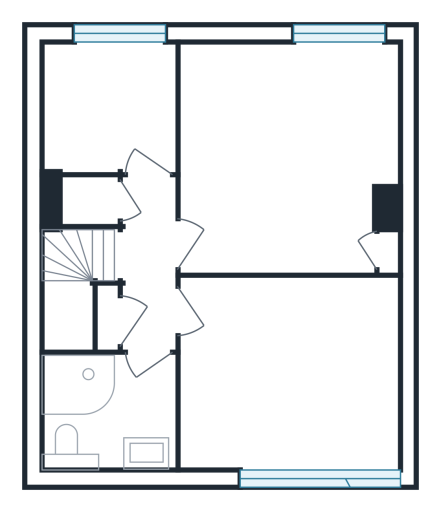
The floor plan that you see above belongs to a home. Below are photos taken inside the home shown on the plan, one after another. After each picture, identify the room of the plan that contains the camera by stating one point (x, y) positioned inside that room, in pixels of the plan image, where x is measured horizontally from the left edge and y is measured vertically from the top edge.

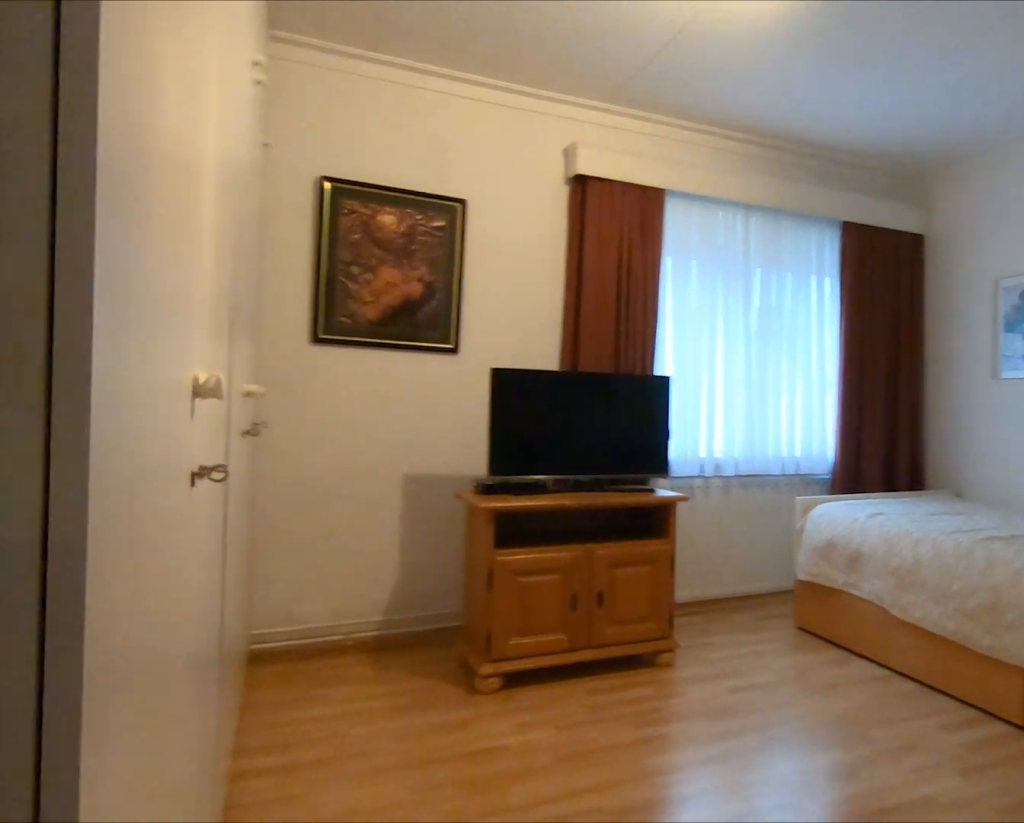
(284, 154)
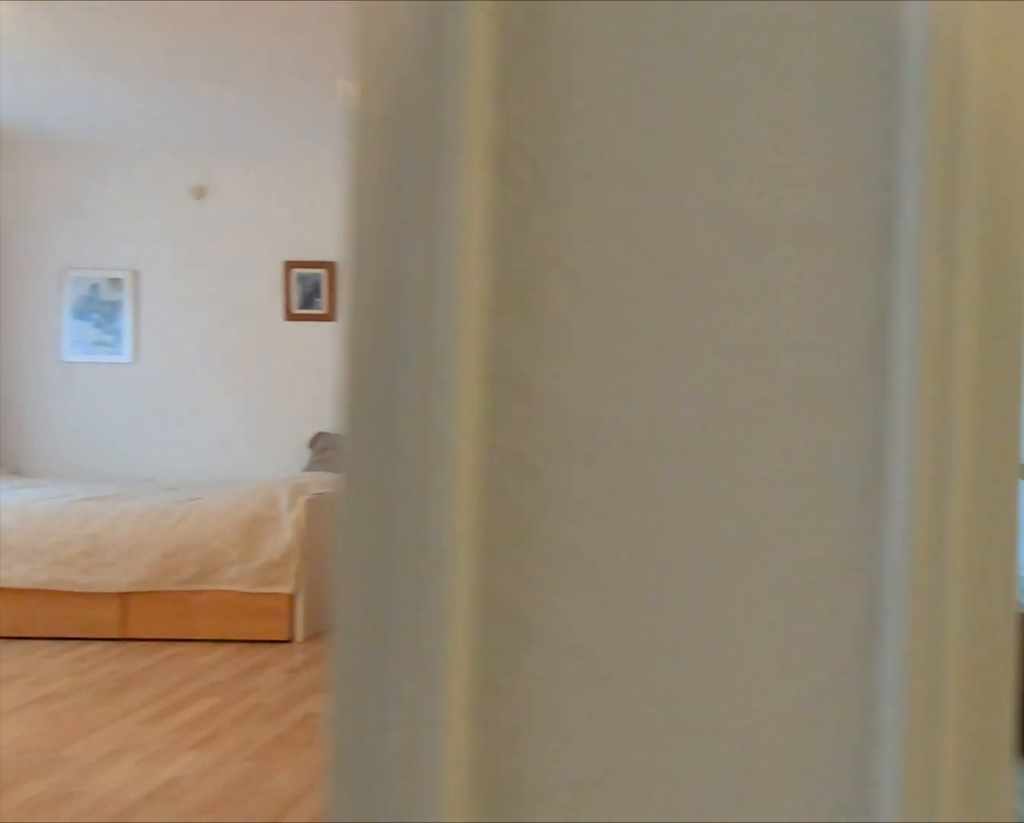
(147, 262)
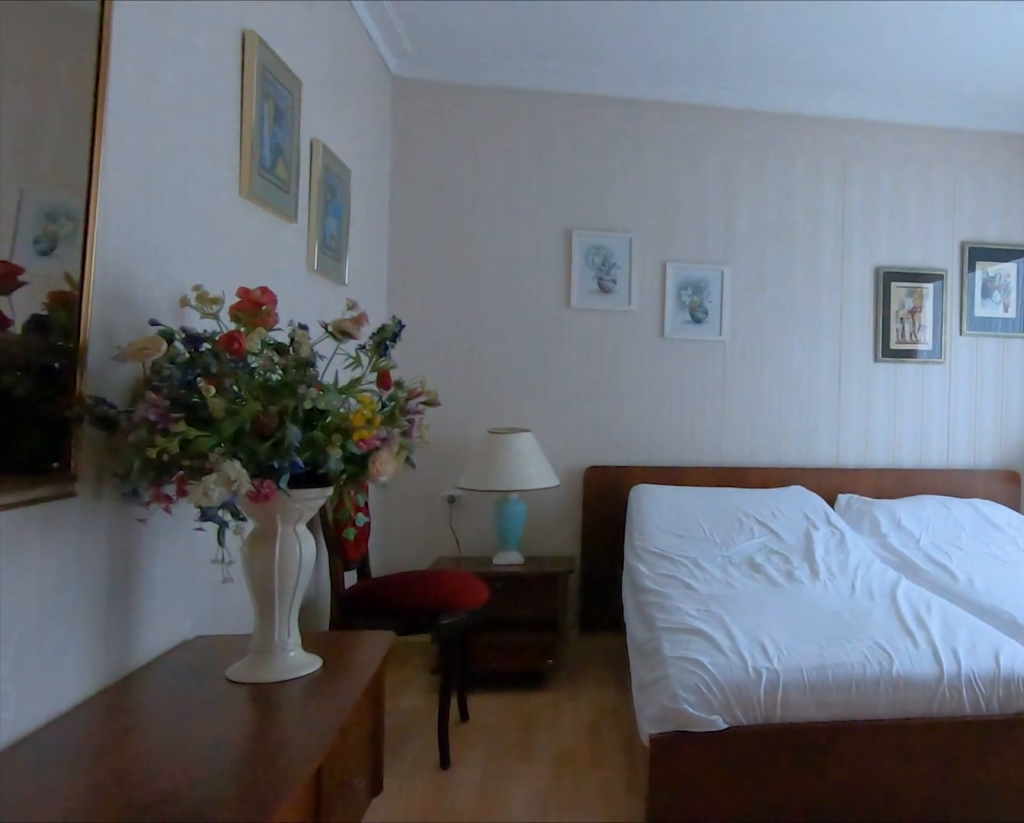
(288, 283)
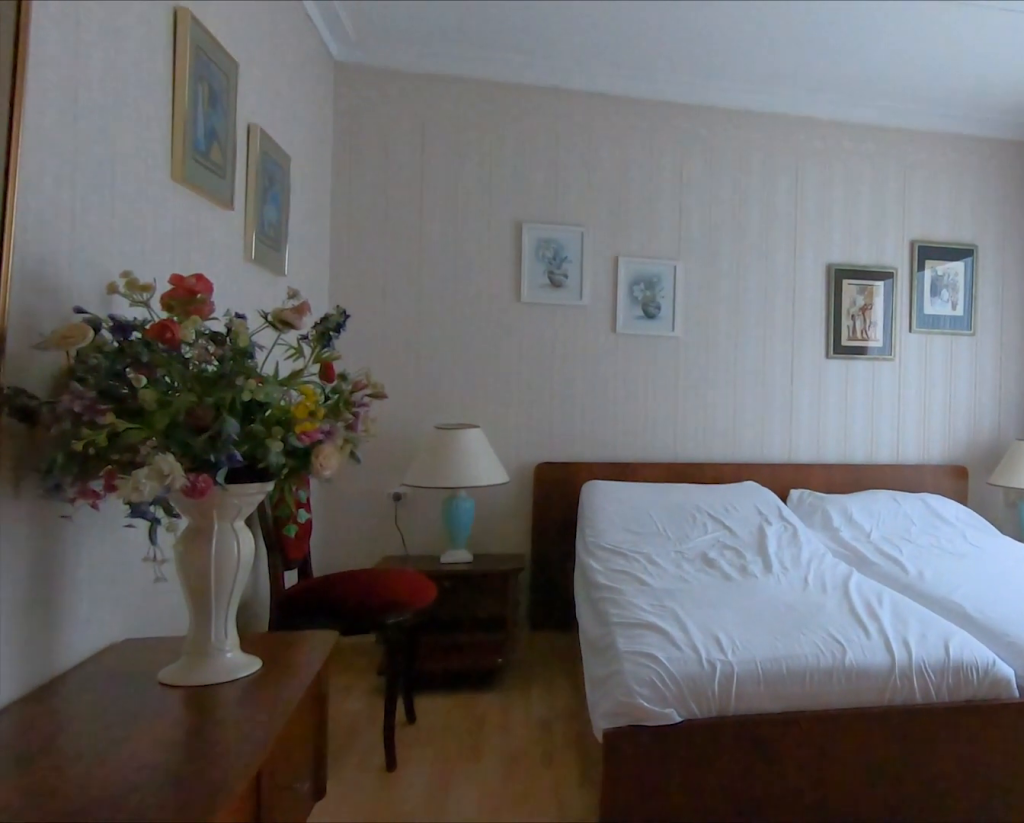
(288, 283)
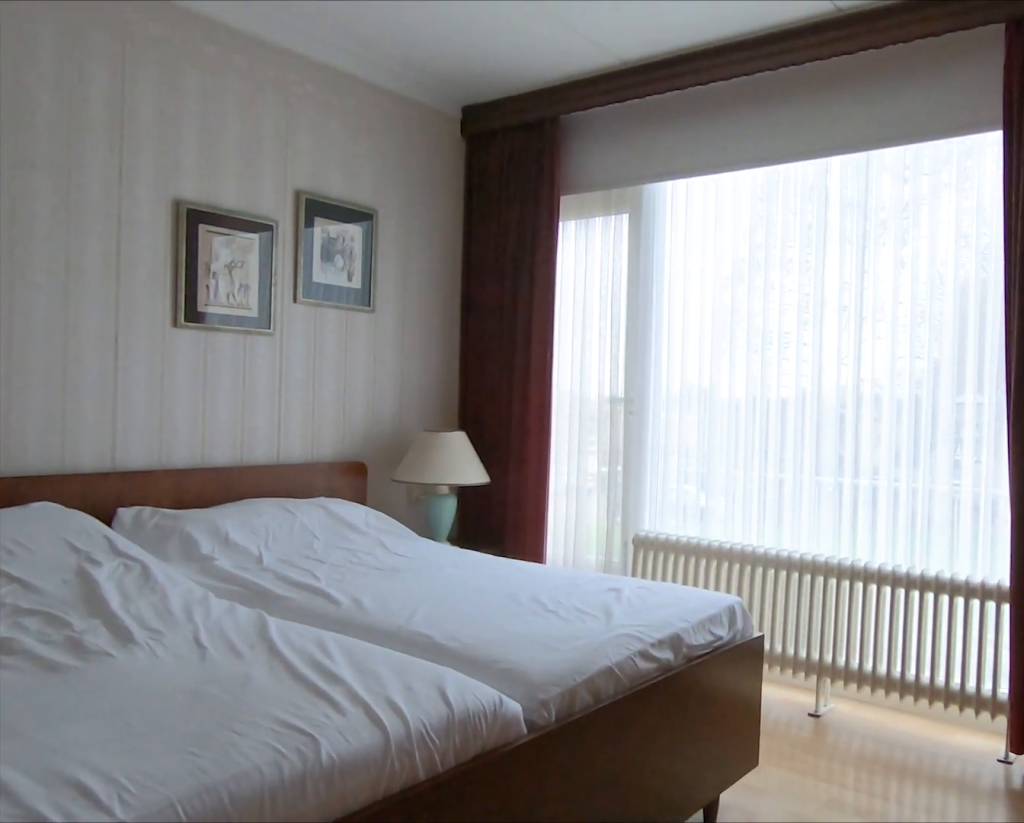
(324, 428)
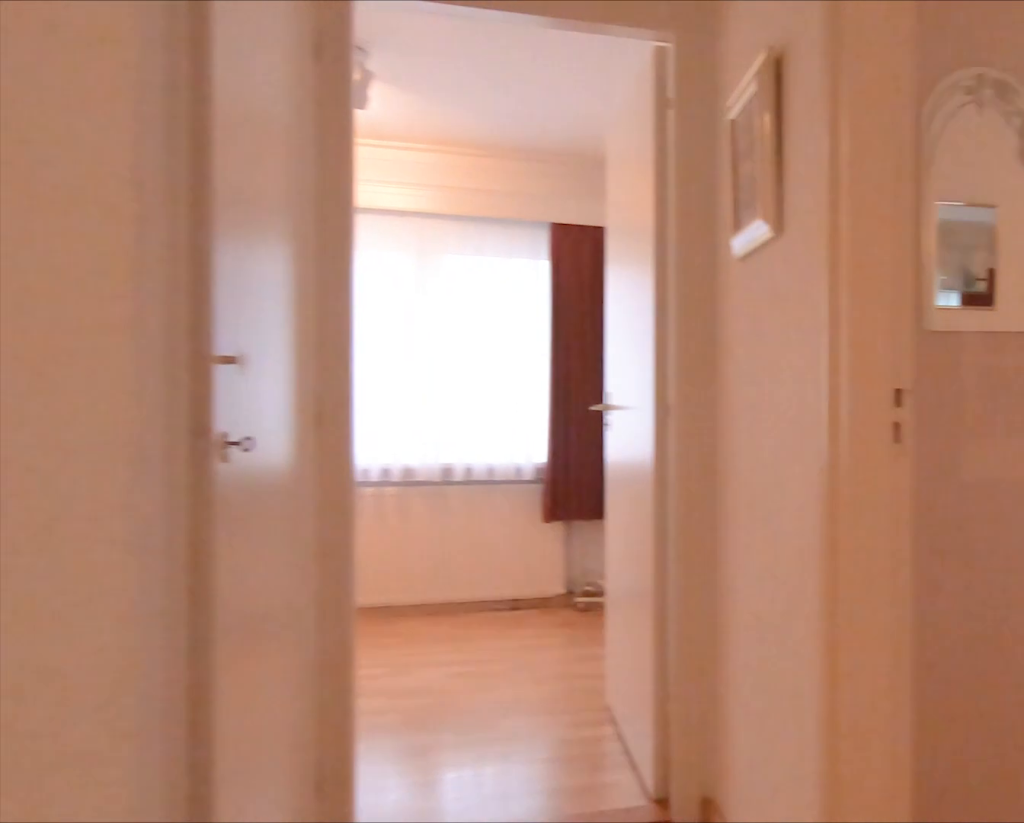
(147, 262)
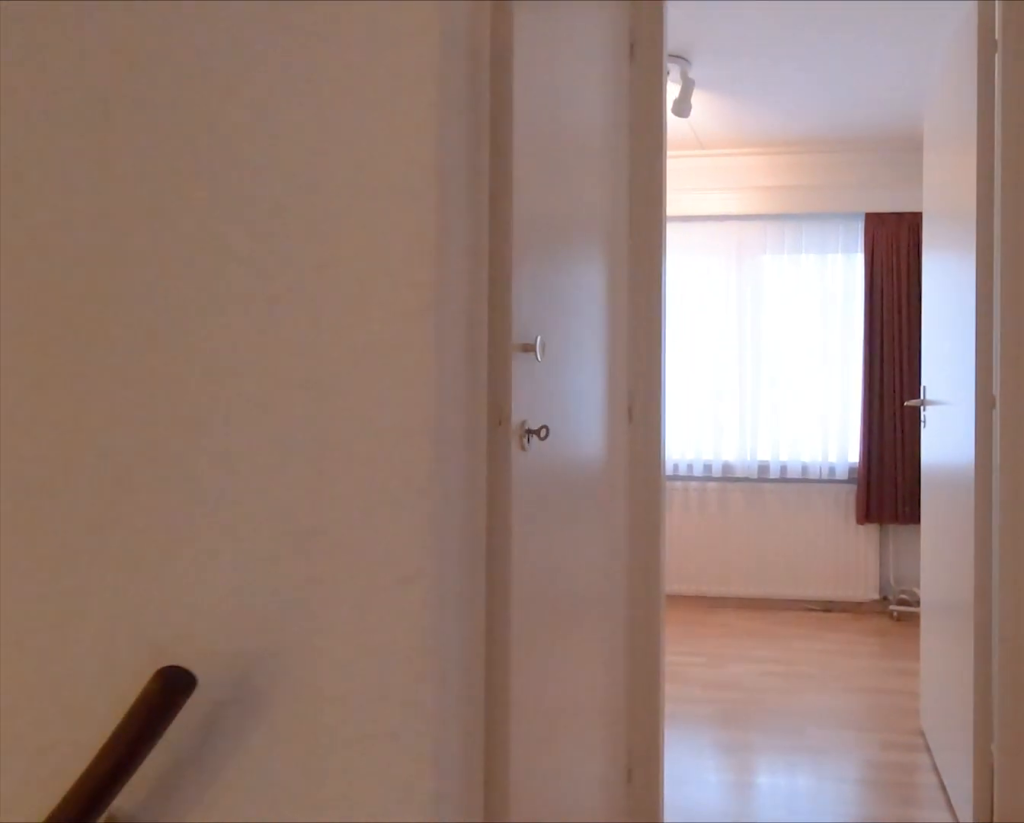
(147, 262)
